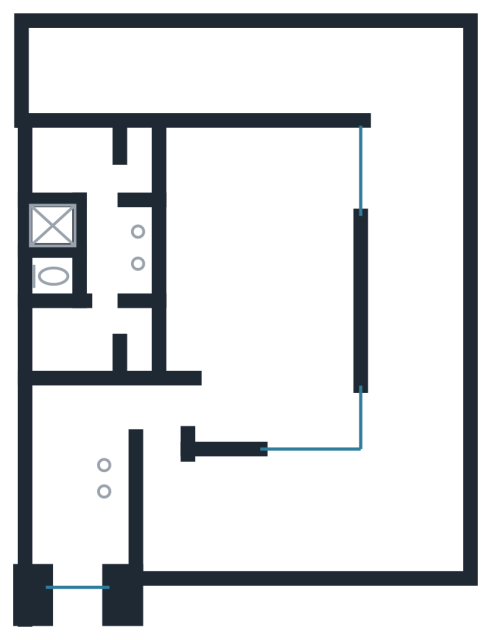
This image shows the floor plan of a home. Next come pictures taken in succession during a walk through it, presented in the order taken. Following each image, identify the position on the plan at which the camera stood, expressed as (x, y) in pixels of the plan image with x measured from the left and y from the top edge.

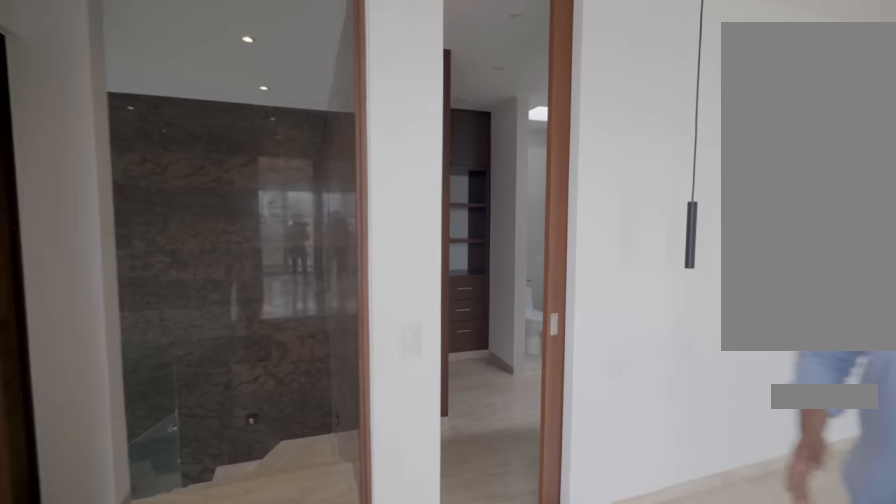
(209, 359)
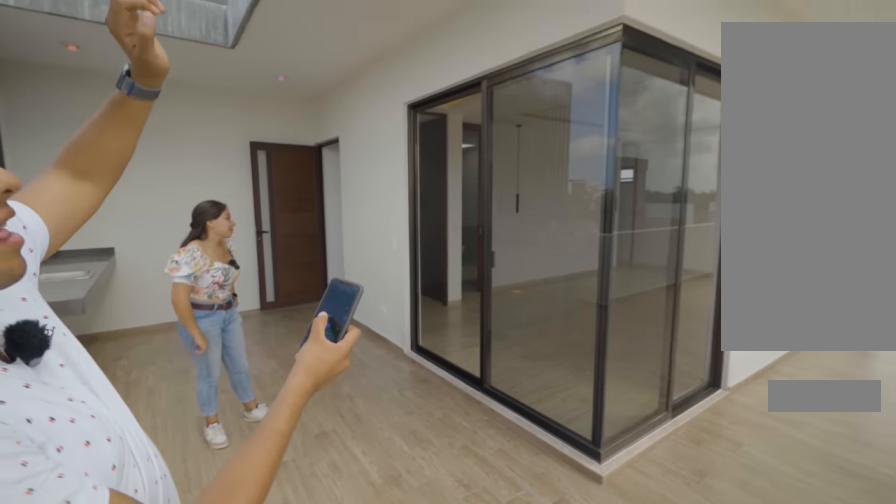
(394, 494)
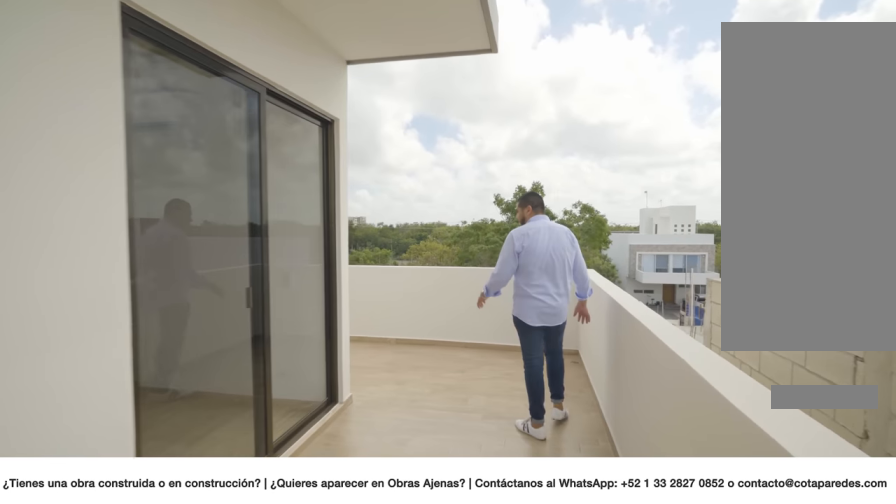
(416, 220)
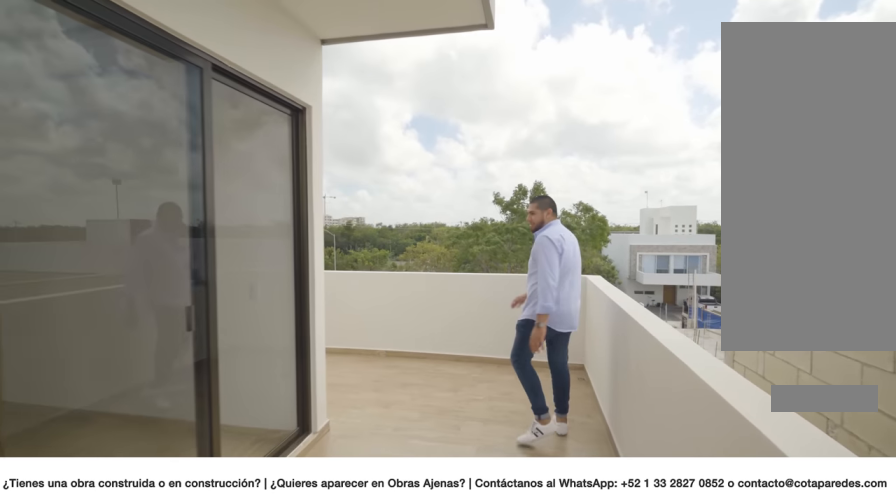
(416, 191)
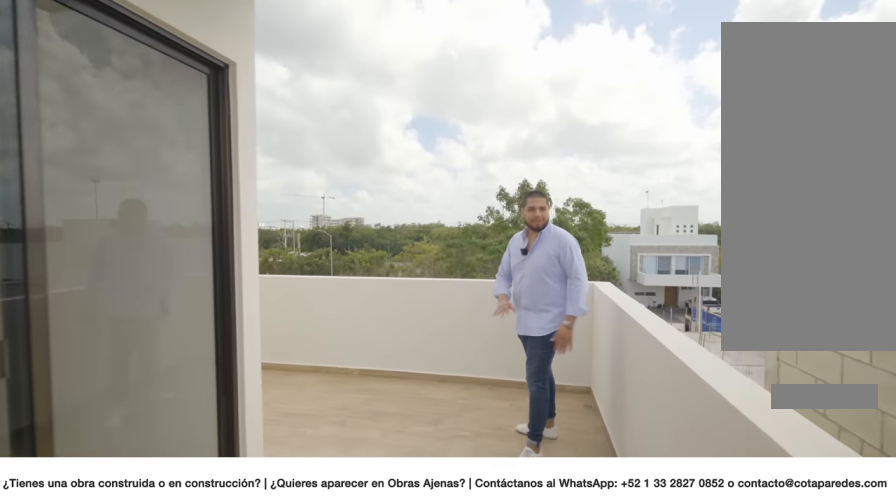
(411, 136)
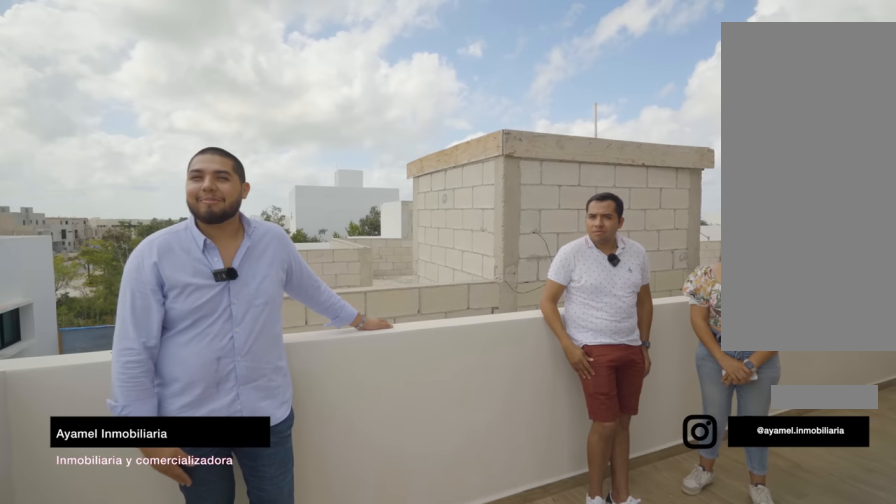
(380, 71)
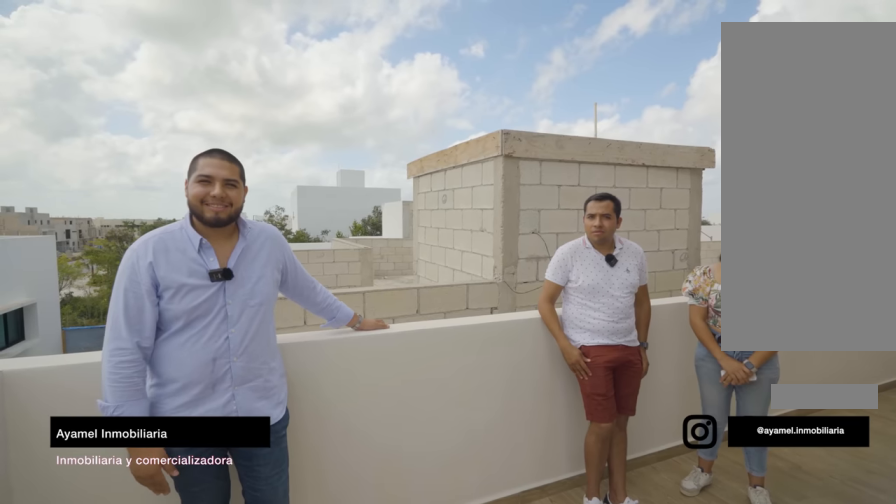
(380, 71)
